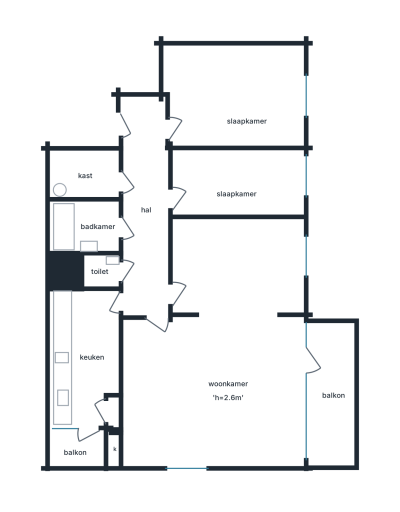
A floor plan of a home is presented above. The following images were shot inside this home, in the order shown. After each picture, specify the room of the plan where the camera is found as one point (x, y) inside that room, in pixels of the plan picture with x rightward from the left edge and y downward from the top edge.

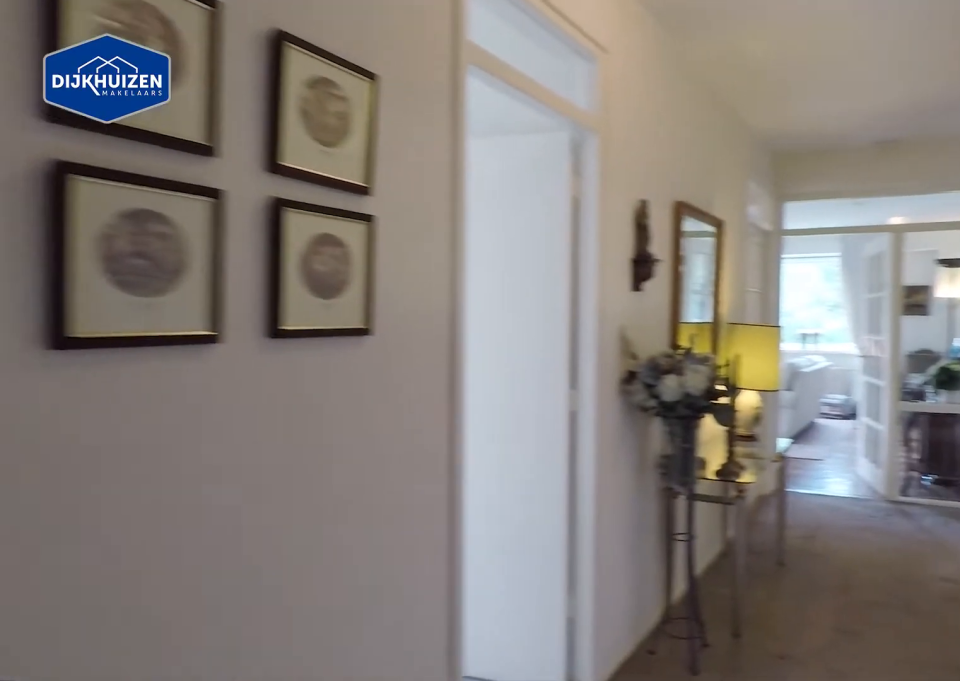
(146, 210)
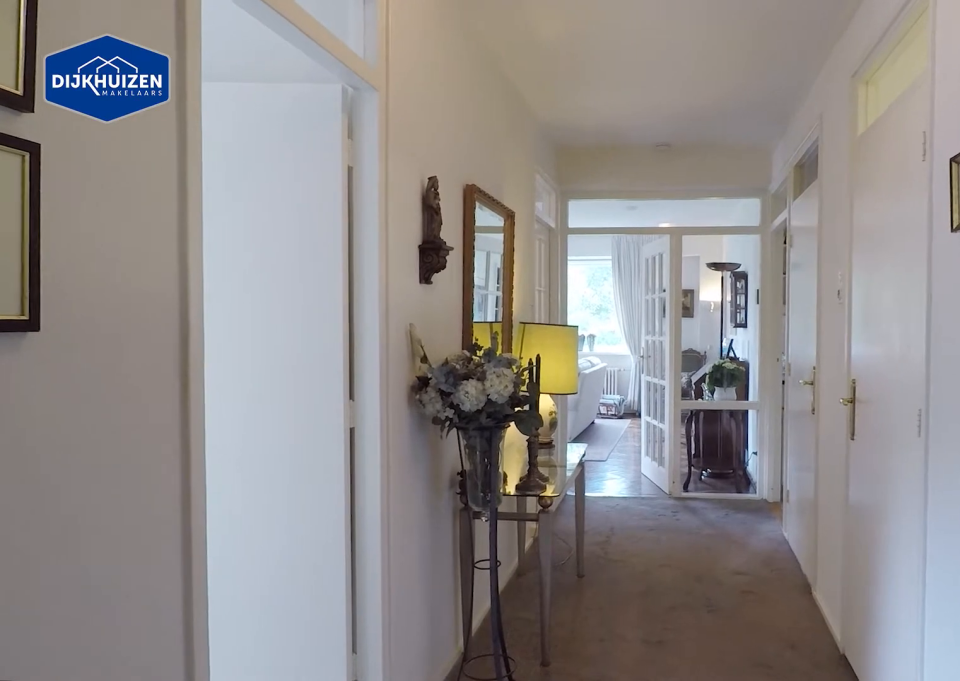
(146, 210)
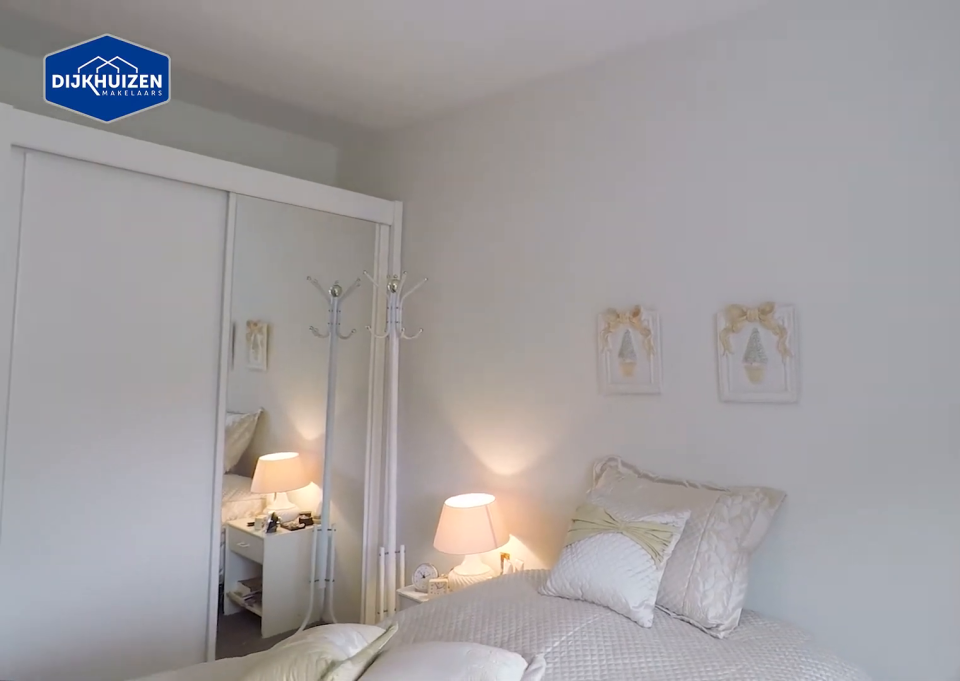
(234, 94)
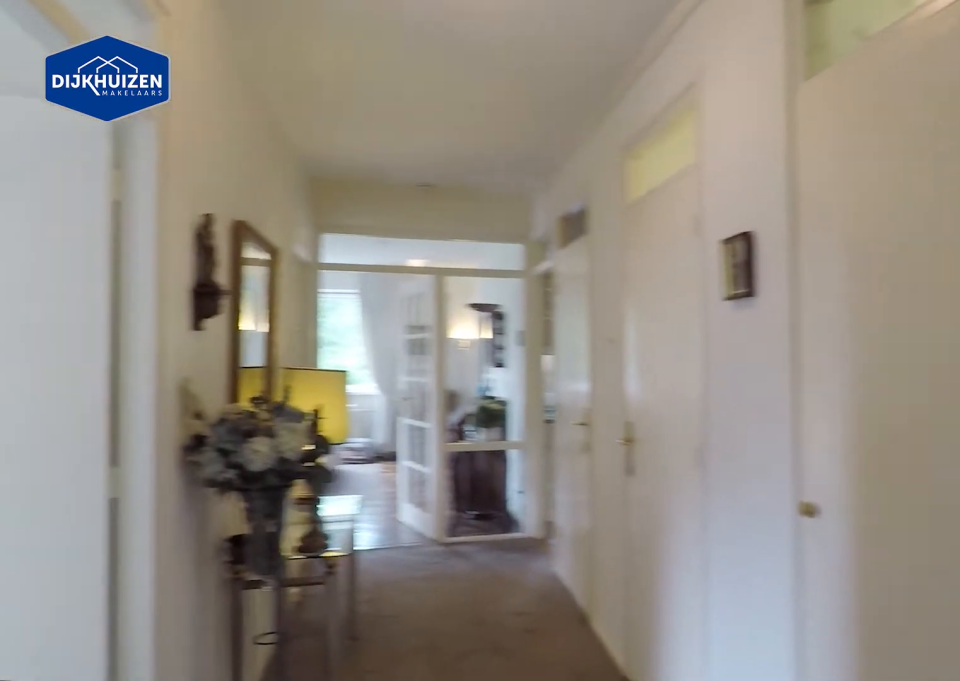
(146, 210)
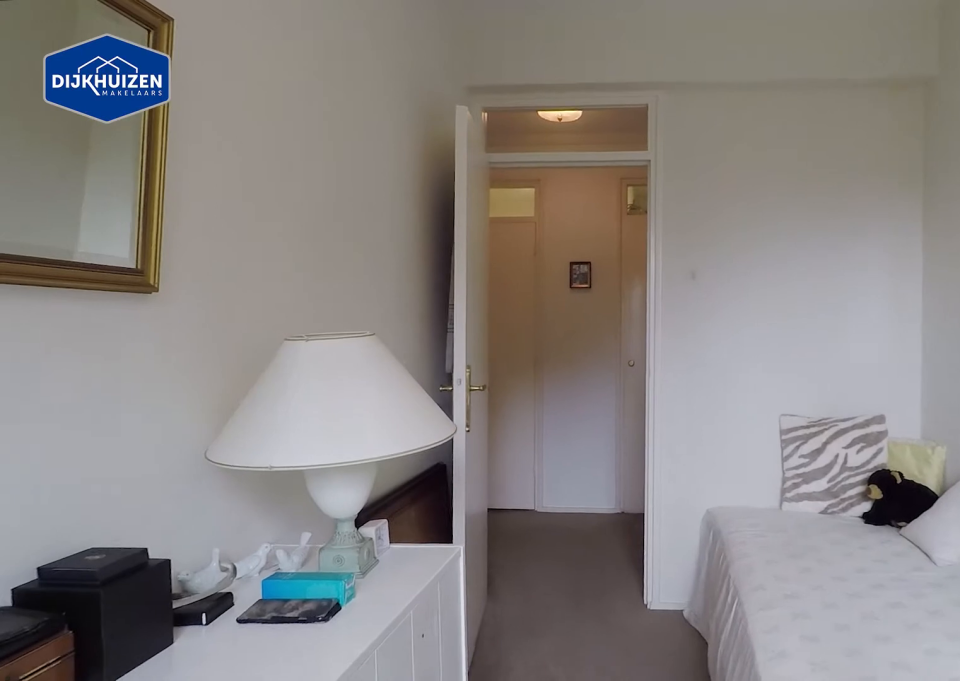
(237, 184)
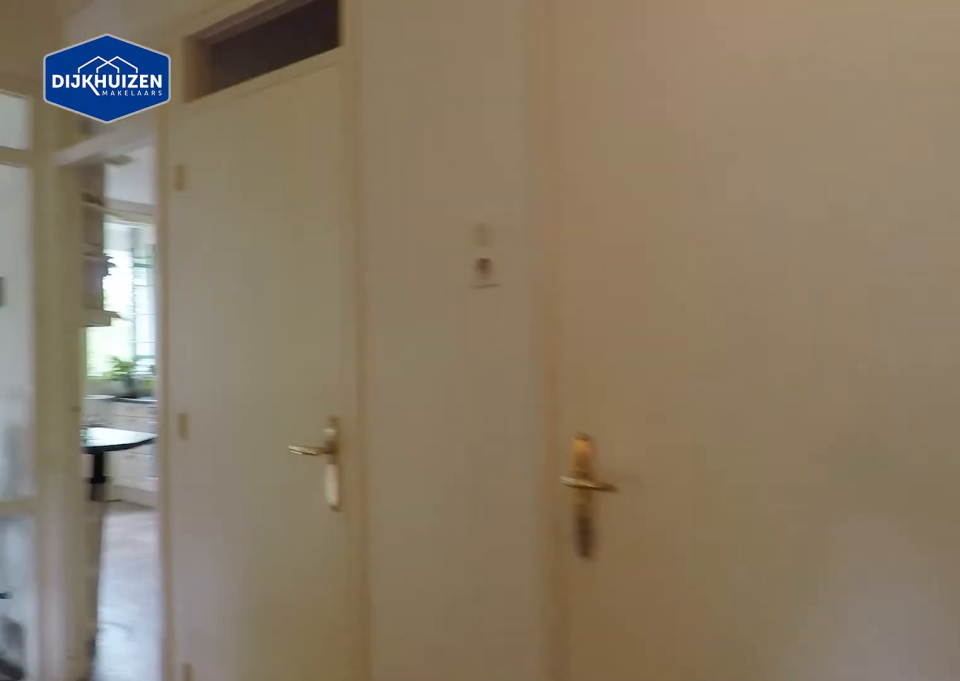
(146, 210)
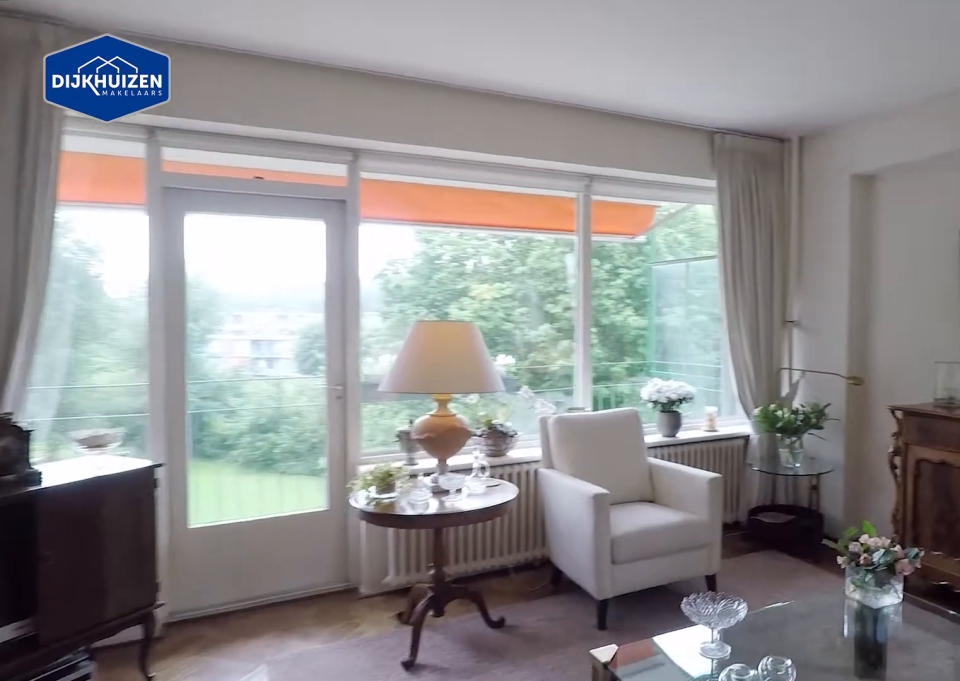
(219, 351)
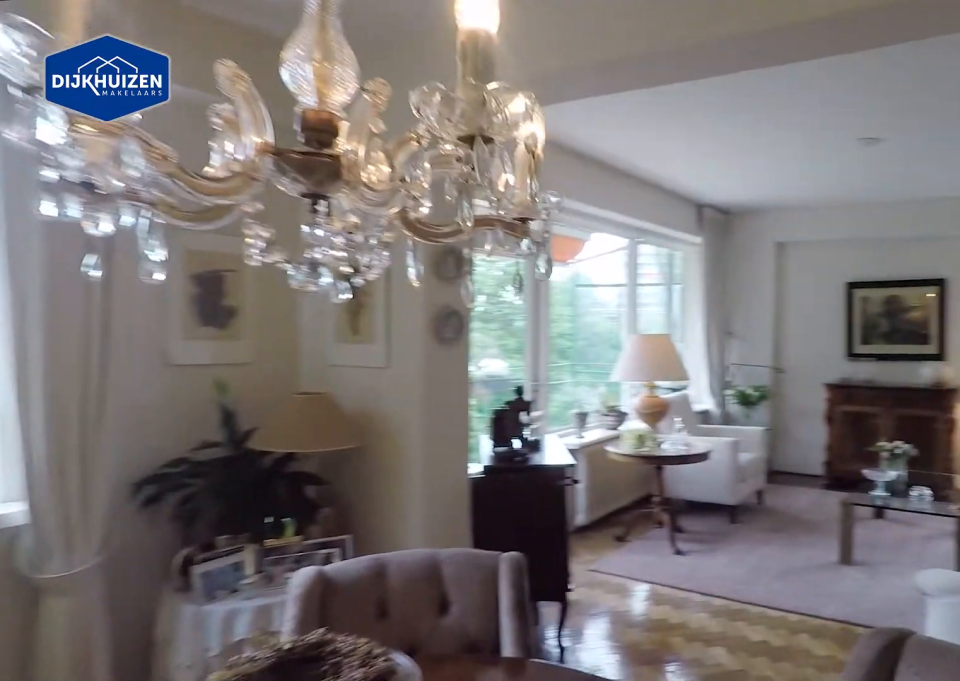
(219, 351)
